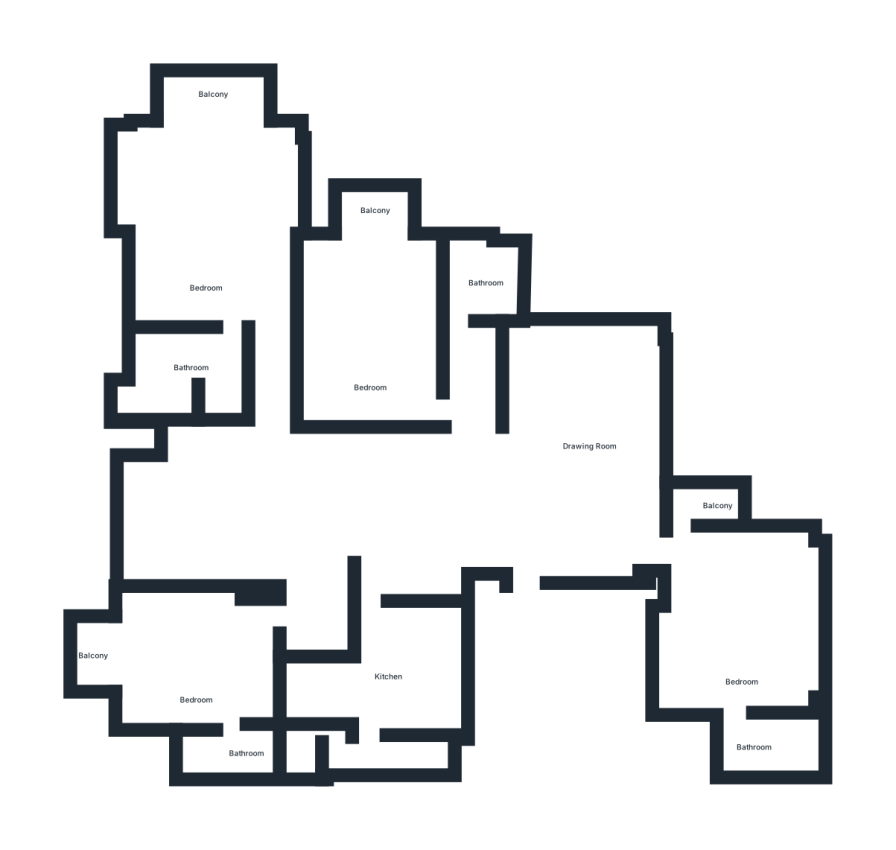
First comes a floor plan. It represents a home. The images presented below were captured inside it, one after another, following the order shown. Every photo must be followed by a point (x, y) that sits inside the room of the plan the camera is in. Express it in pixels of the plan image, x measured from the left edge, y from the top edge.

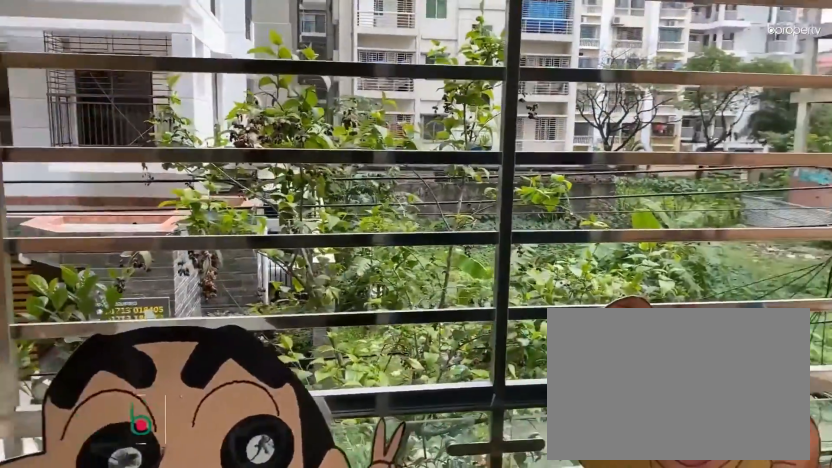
(84, 656)
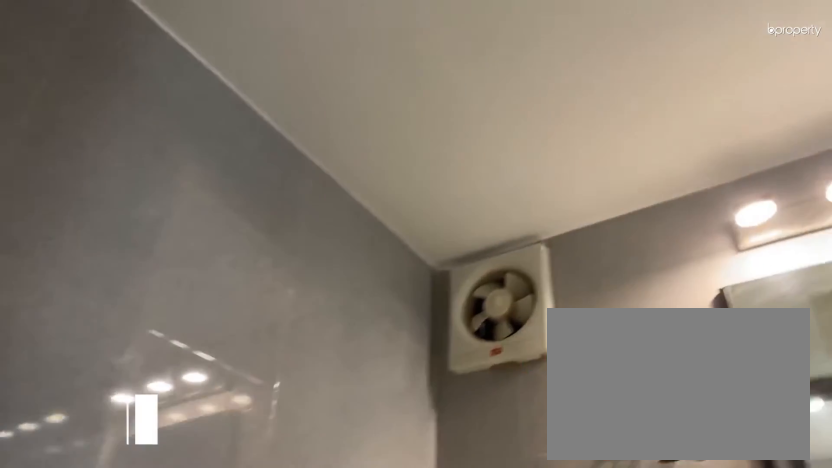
(227, 752)
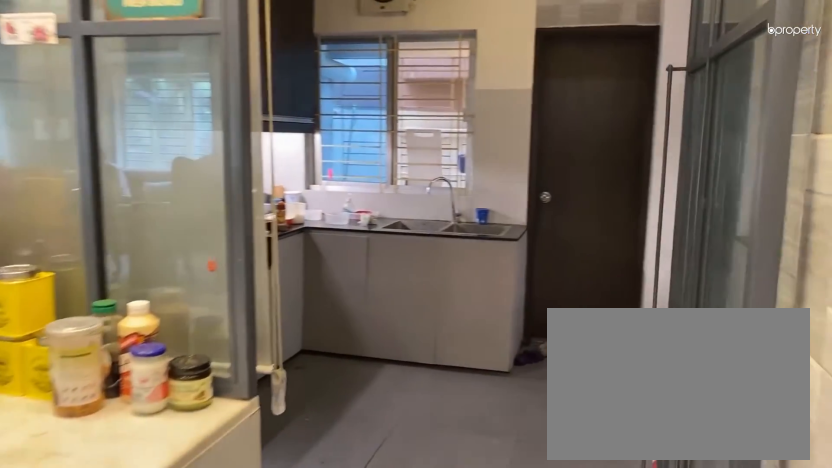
(386, 578)
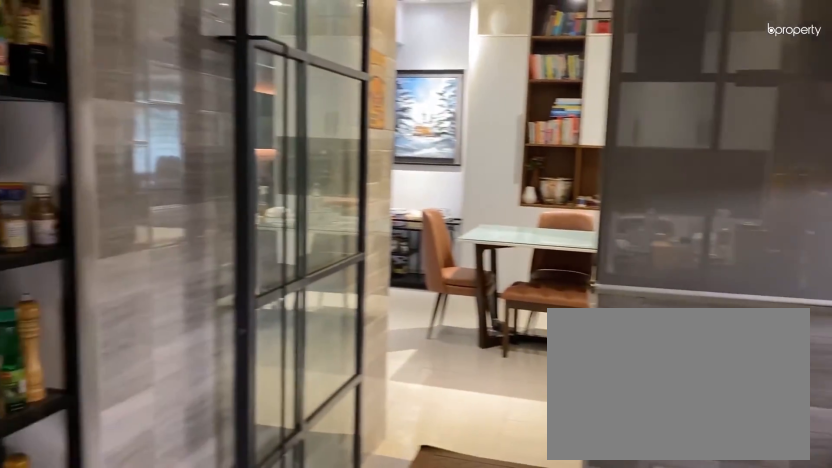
(392, 669)
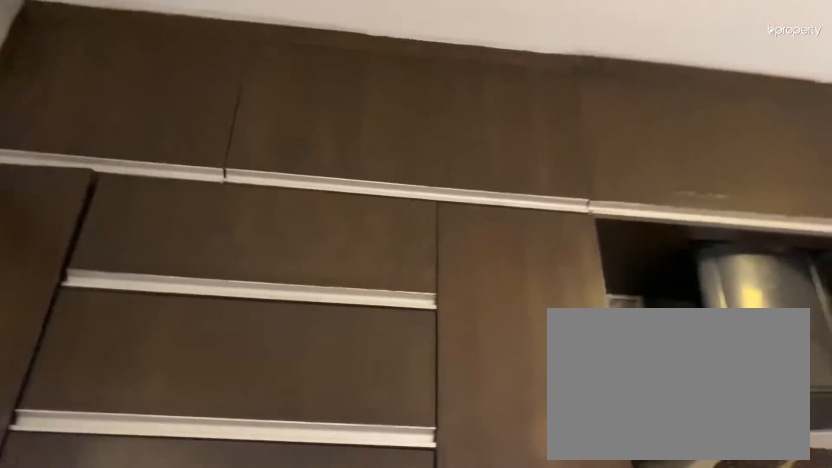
(392, 668)
